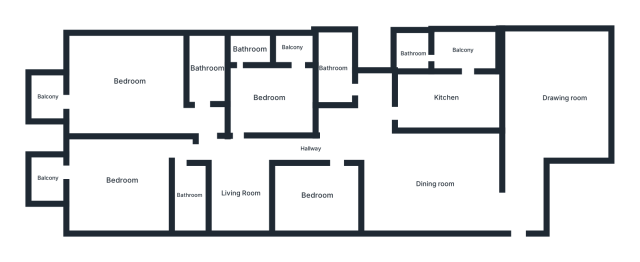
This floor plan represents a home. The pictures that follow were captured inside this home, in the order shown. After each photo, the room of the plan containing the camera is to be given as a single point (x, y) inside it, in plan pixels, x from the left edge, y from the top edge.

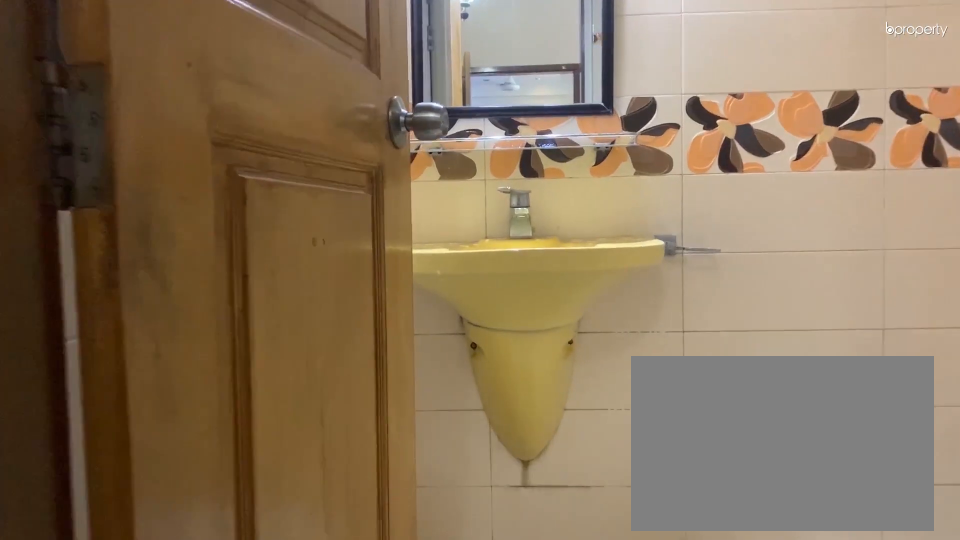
(250, 49)
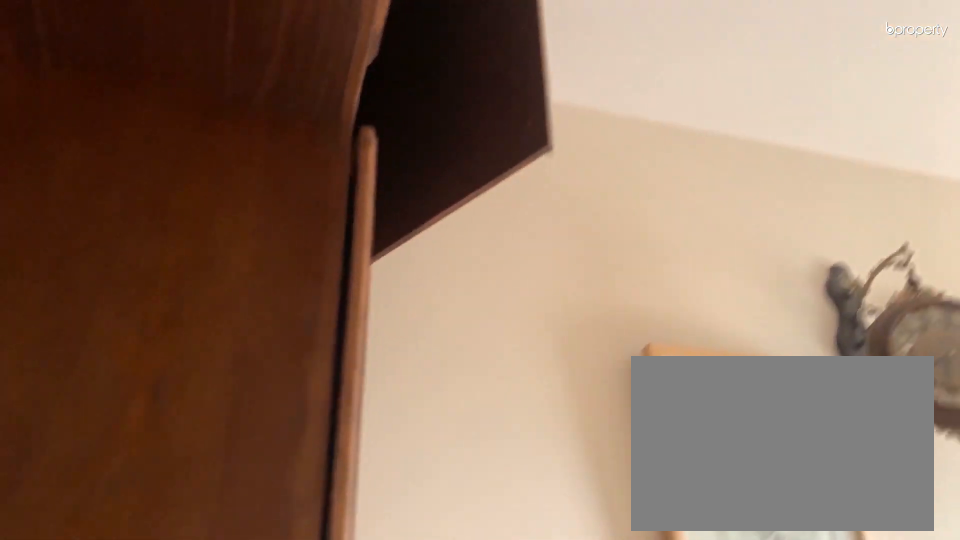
(128, 80)
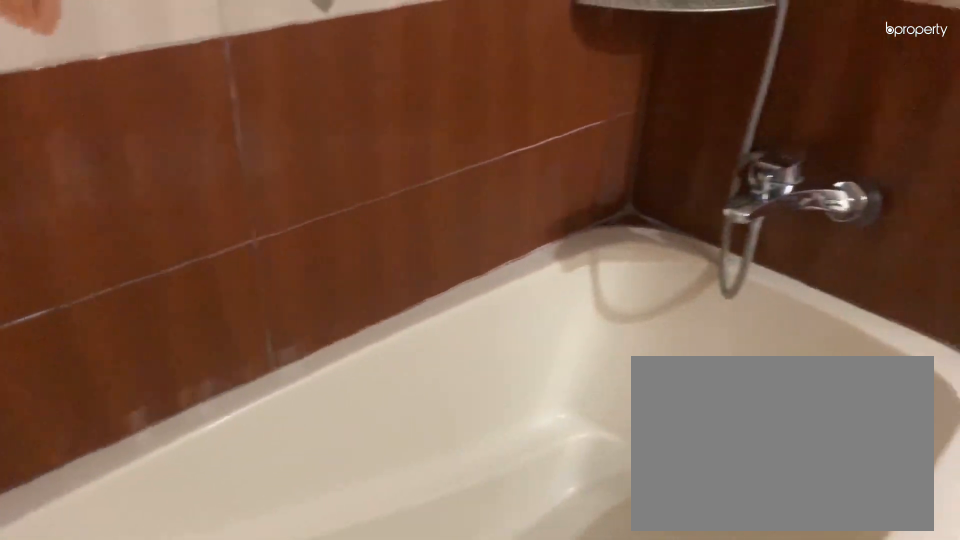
(206, 68)
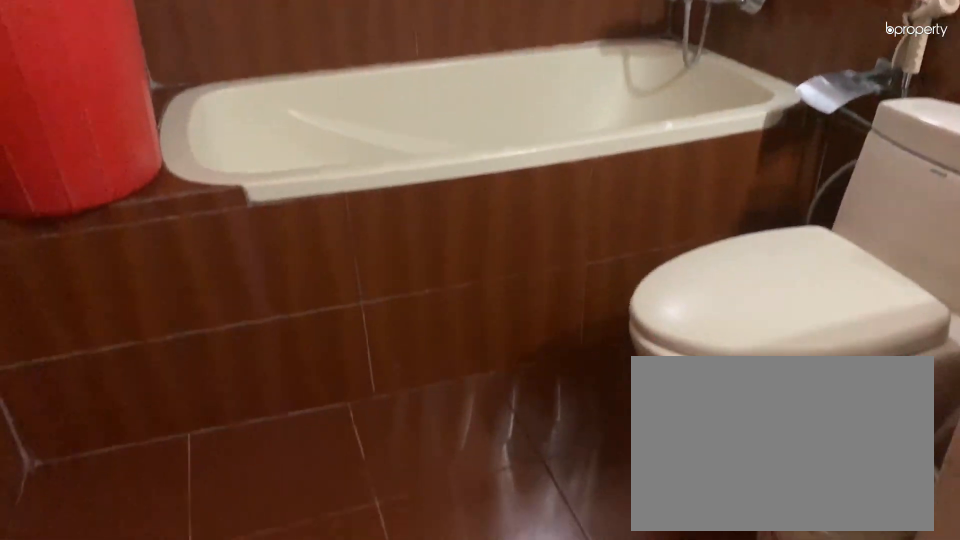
(206, 68)
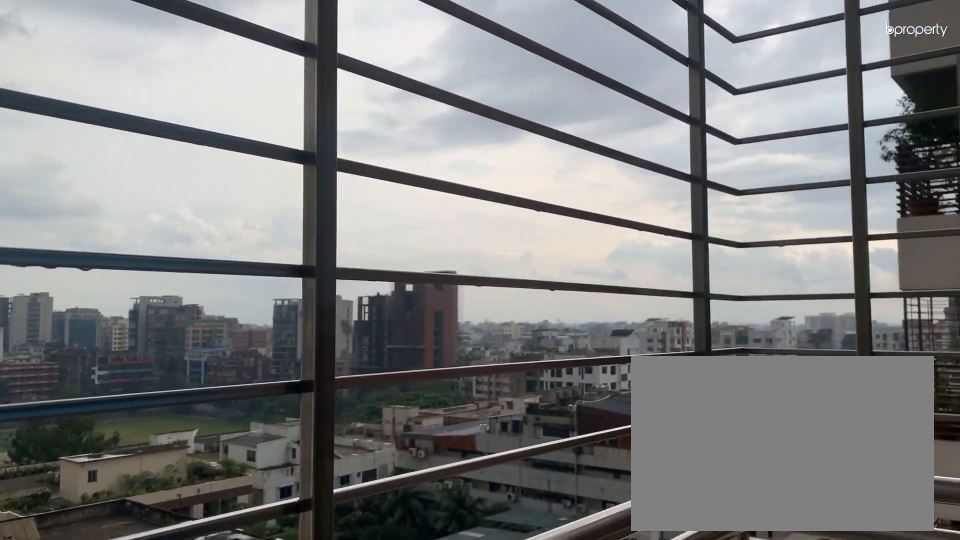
(47, 95)
